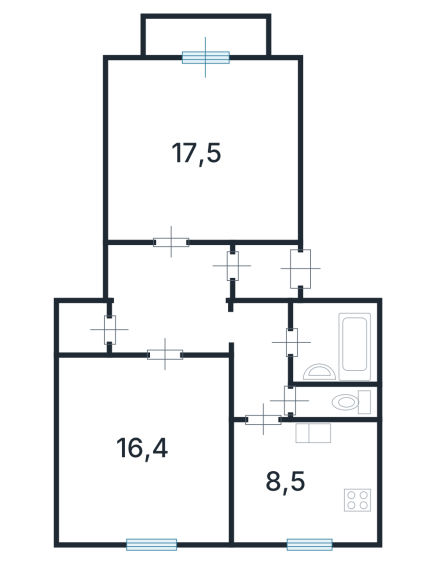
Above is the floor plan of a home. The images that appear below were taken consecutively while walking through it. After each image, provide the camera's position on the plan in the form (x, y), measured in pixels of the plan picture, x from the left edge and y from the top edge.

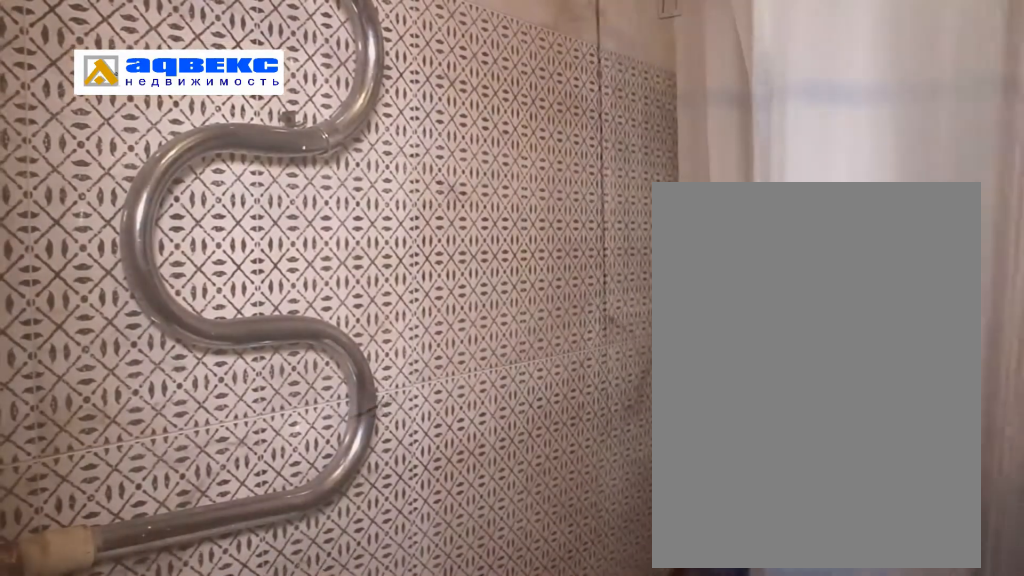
(360, 373)
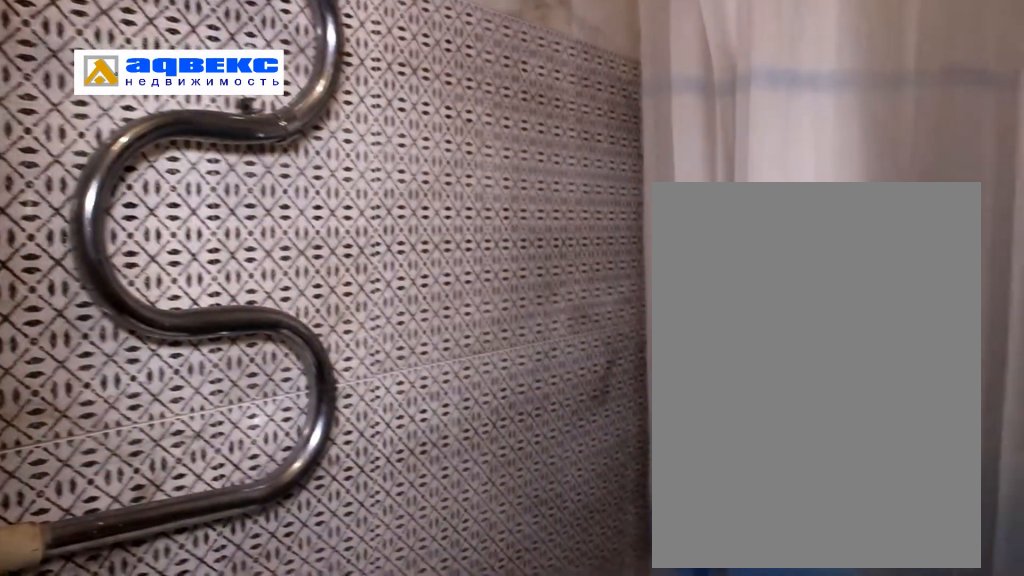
(360, 373)
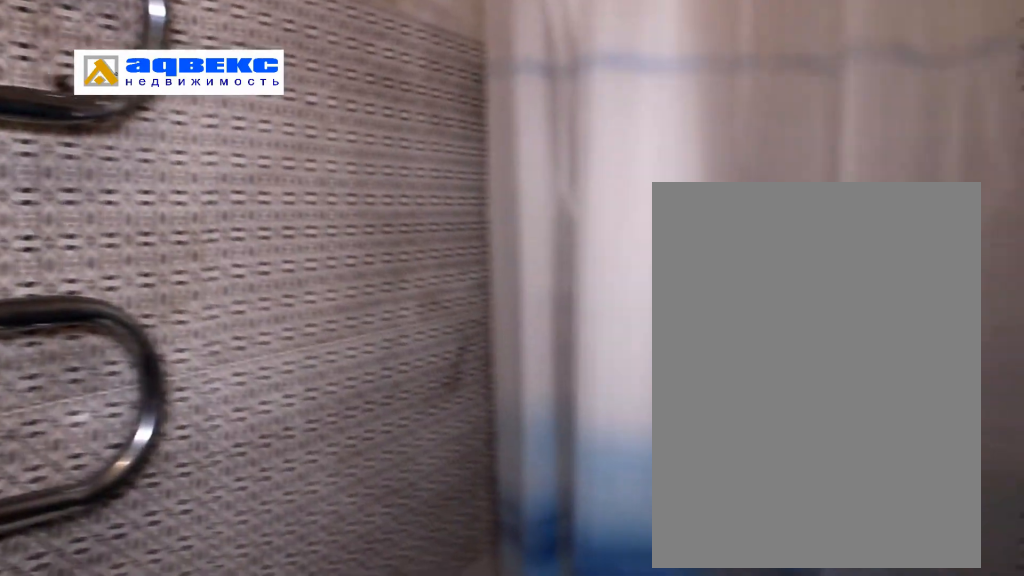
(360, 373)
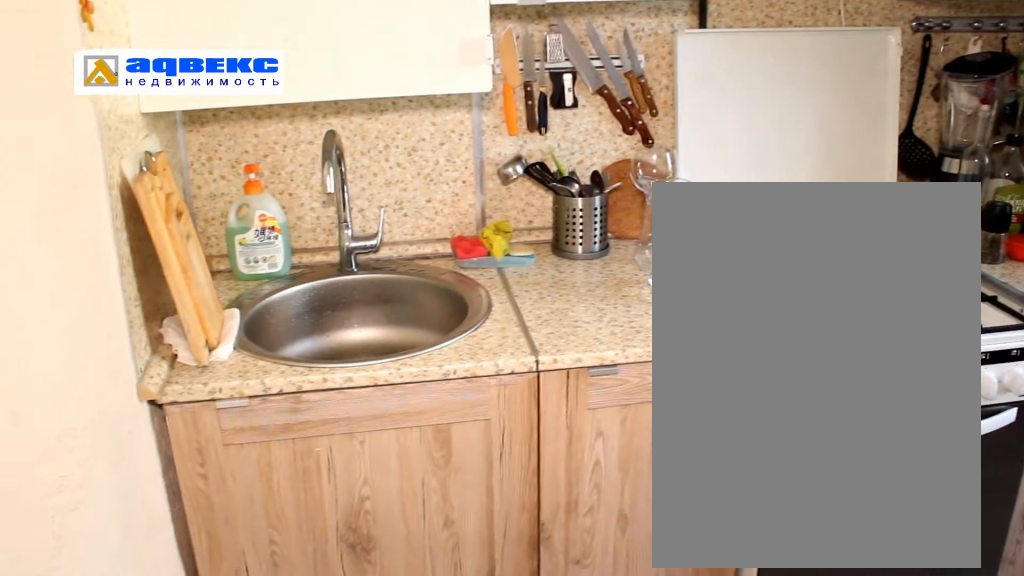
(245, 516)
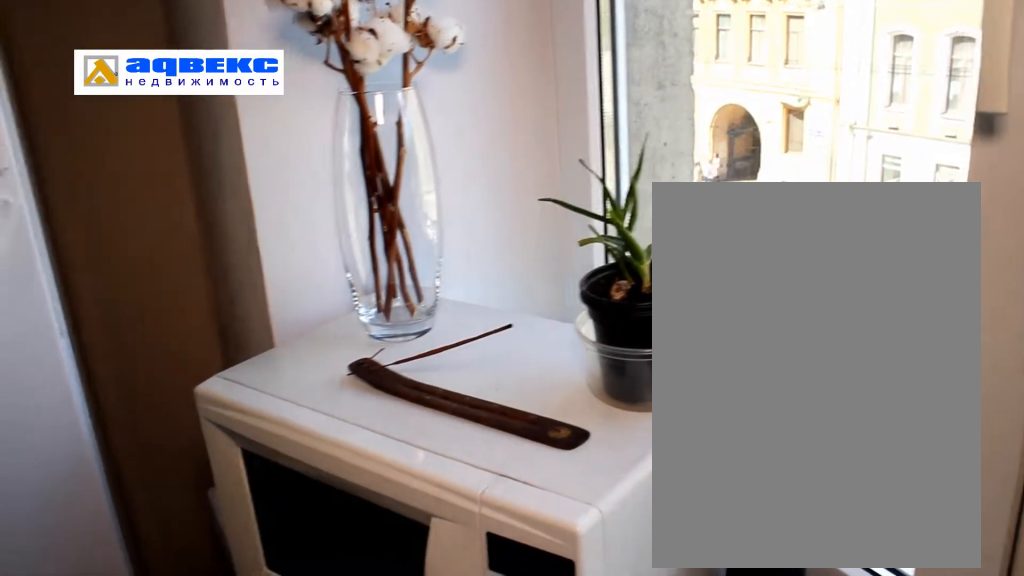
(244, 516)
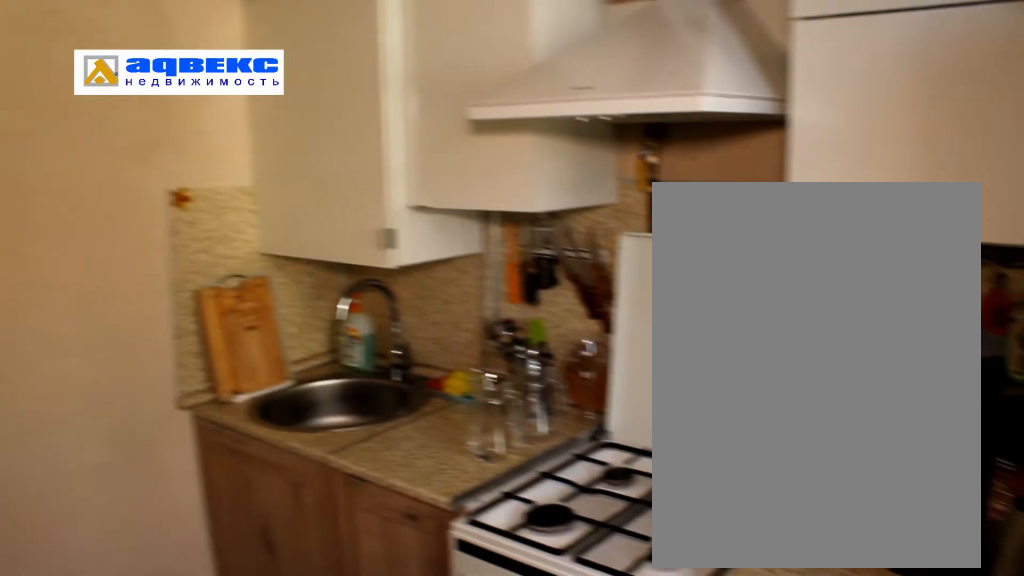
(245, 515)
